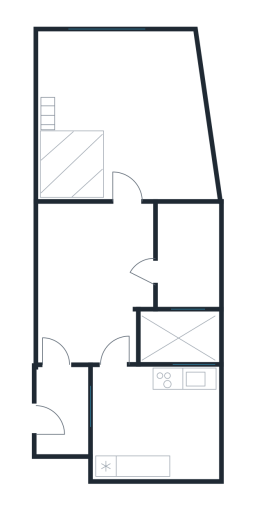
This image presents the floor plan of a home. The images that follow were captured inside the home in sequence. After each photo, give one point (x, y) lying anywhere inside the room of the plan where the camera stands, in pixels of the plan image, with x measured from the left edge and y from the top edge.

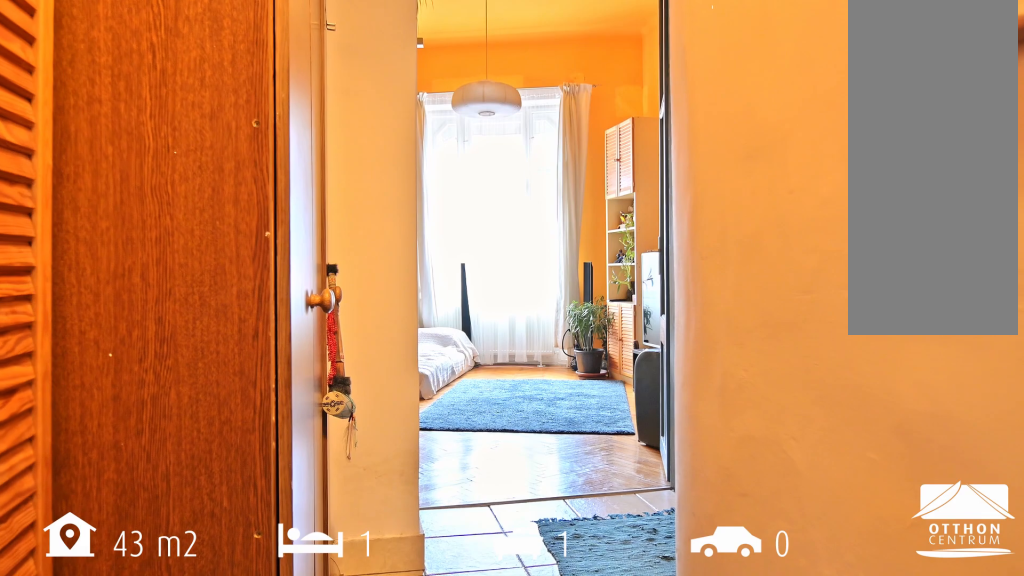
(89, 279)
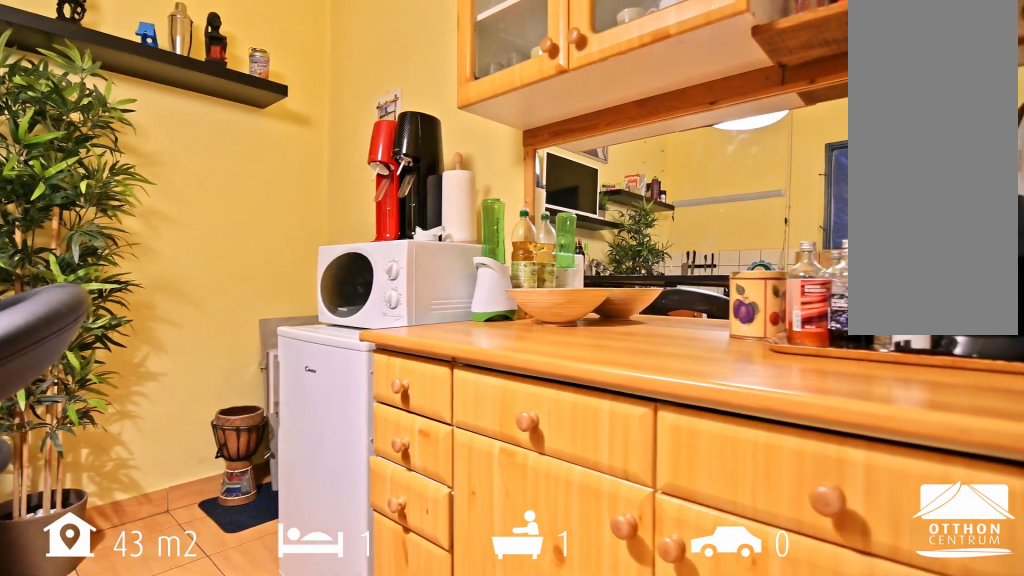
(152, 423)
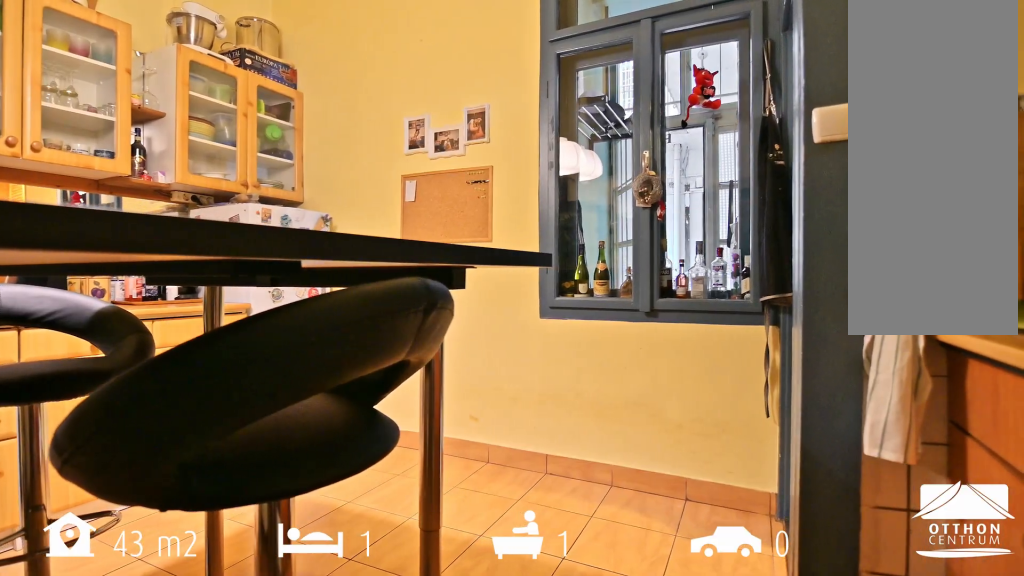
(152, 423)
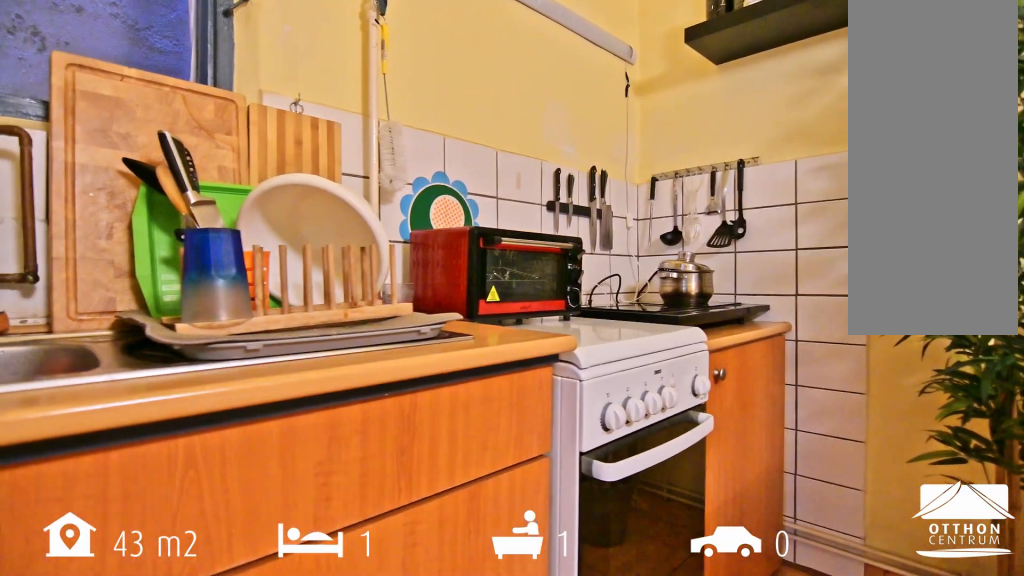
(152, 423)
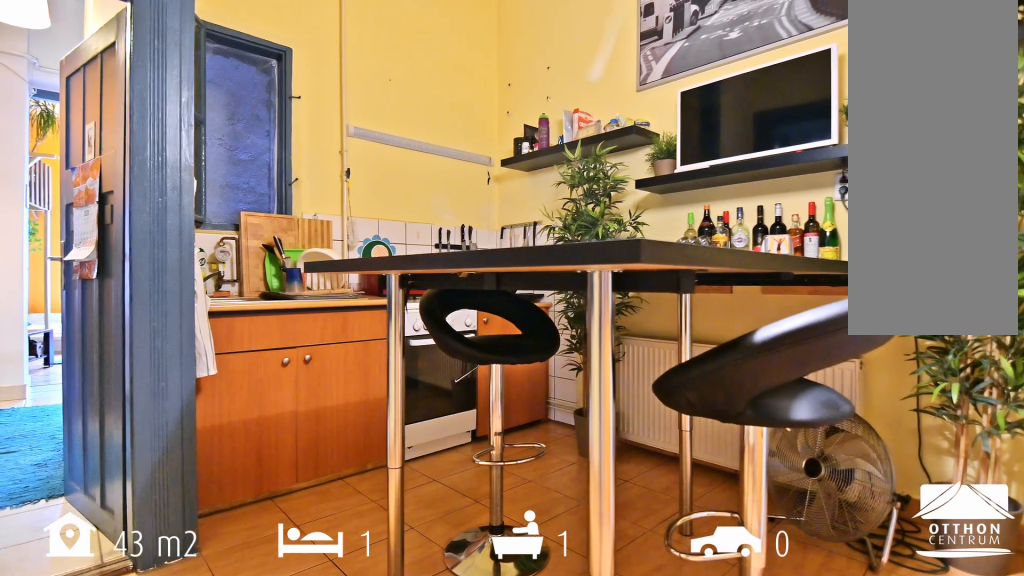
(152, 423)
